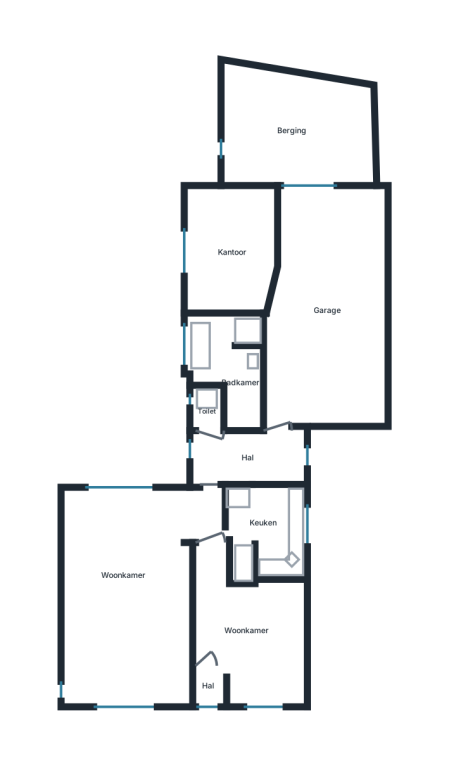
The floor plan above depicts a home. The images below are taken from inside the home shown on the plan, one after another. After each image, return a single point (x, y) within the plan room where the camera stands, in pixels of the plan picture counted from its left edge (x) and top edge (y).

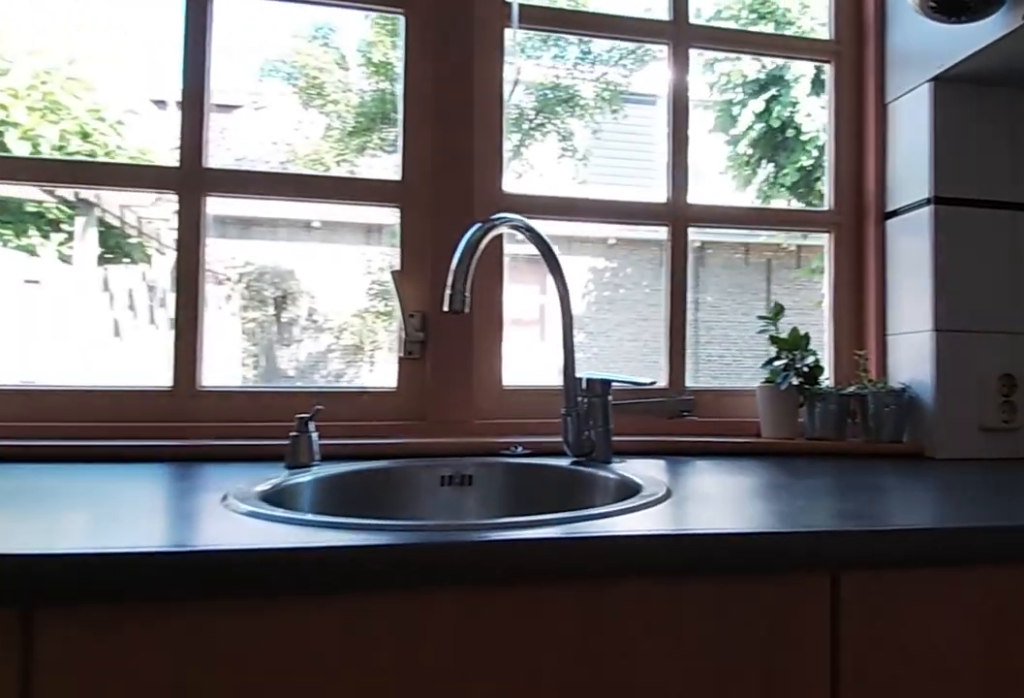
(268, 525)
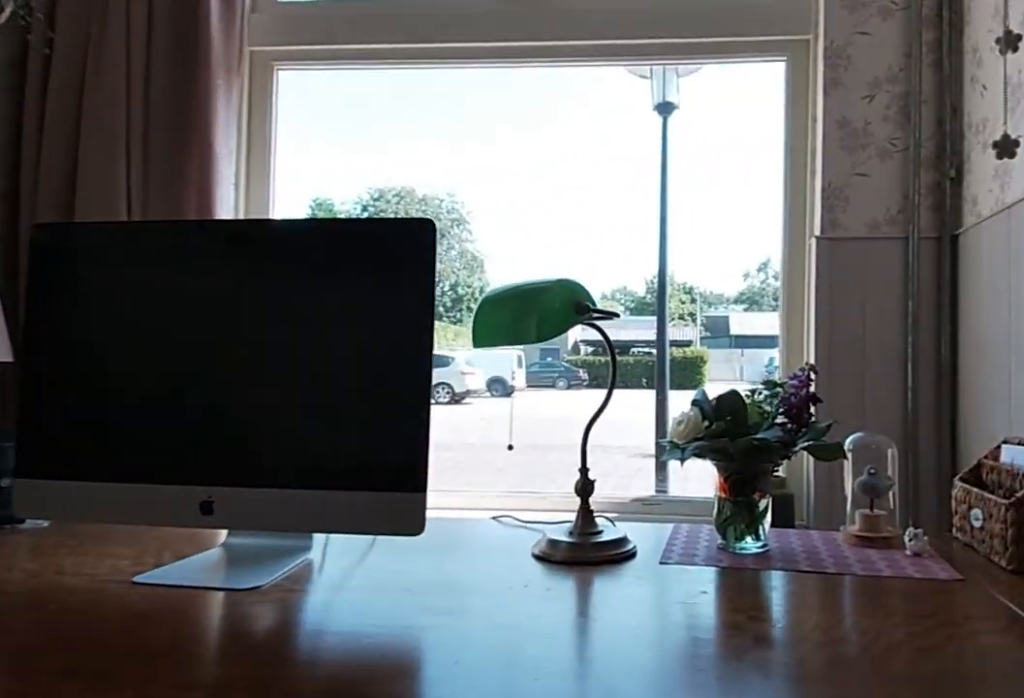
(248, 631)
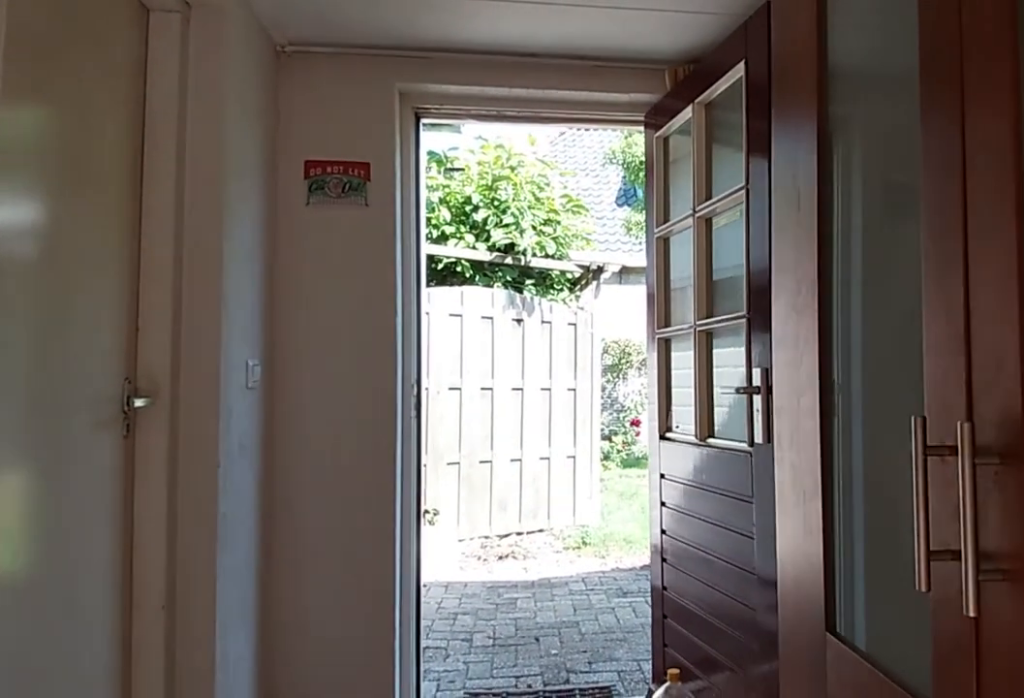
(247, 455)
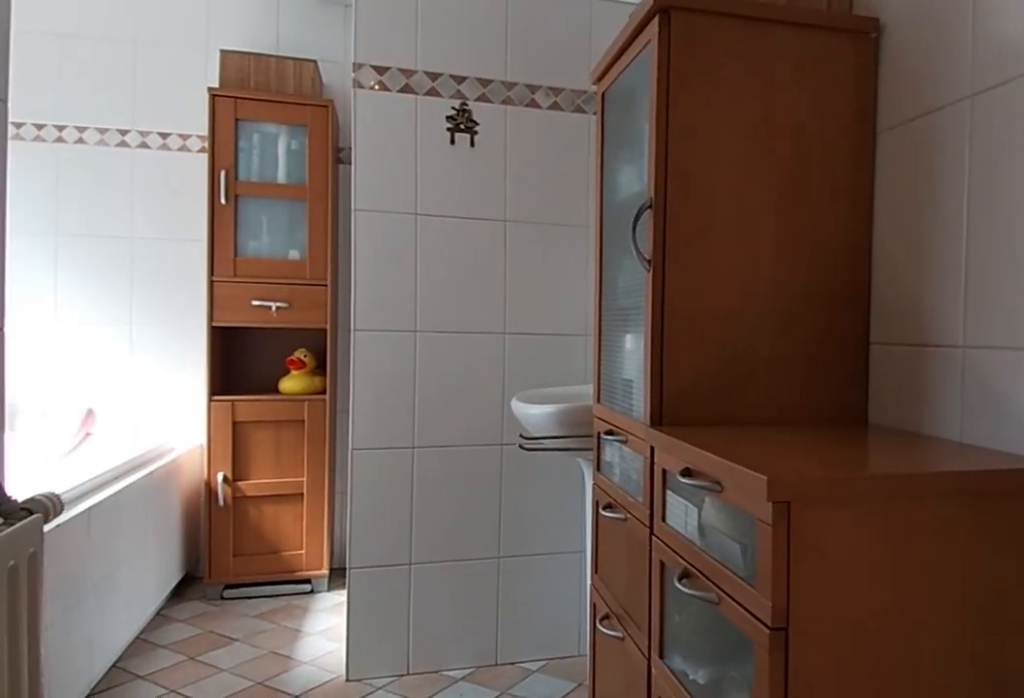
(228, 364)
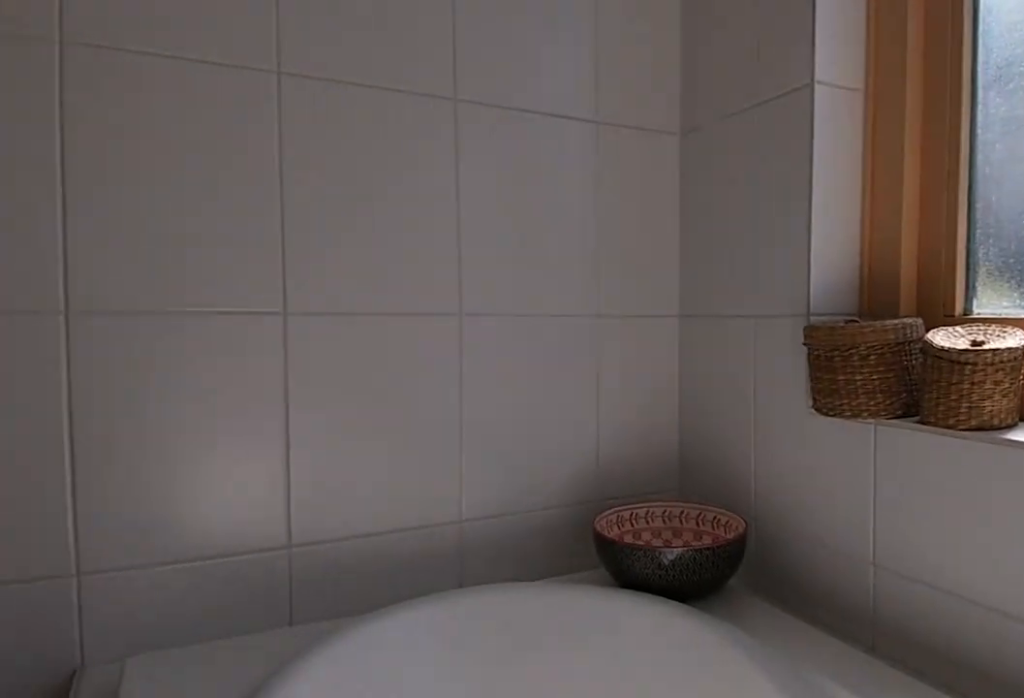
(228, 364)
